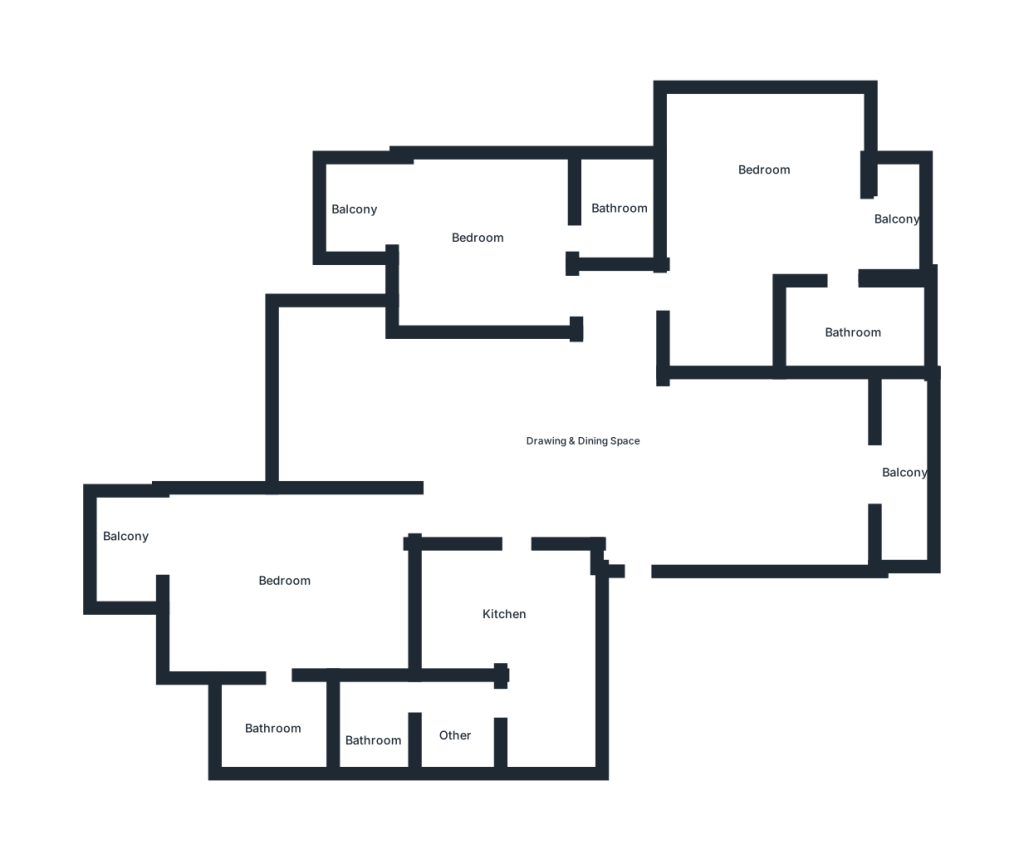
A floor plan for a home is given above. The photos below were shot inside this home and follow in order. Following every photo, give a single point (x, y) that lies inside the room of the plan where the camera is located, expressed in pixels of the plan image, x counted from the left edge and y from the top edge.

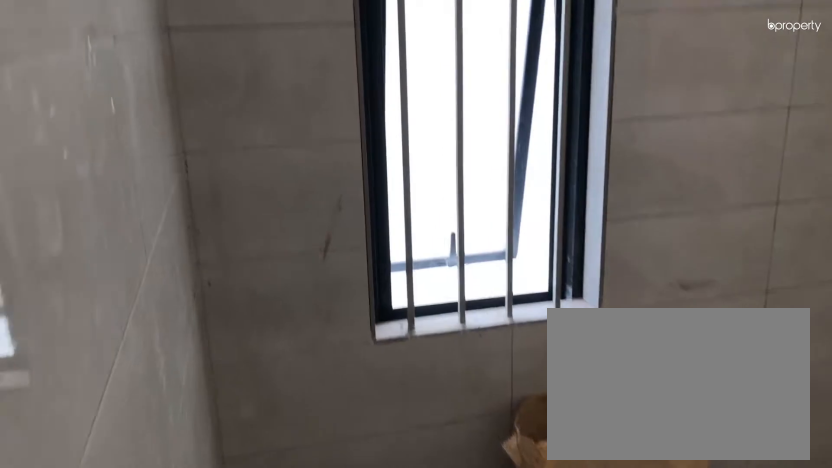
(620, 215)
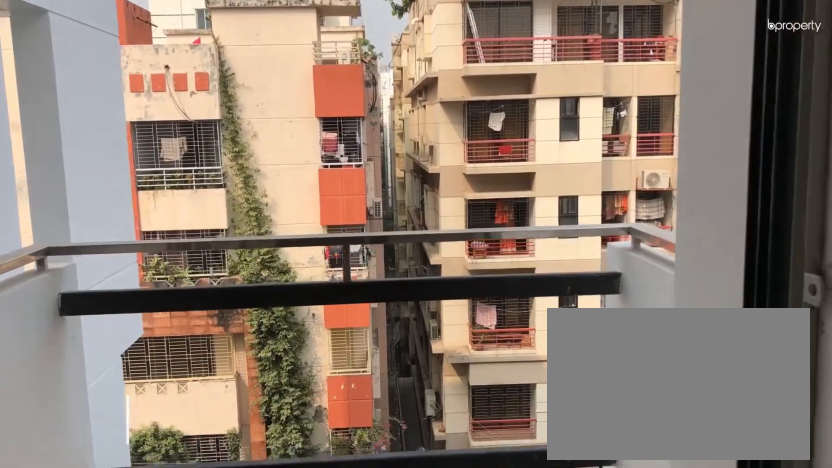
(419, 222)
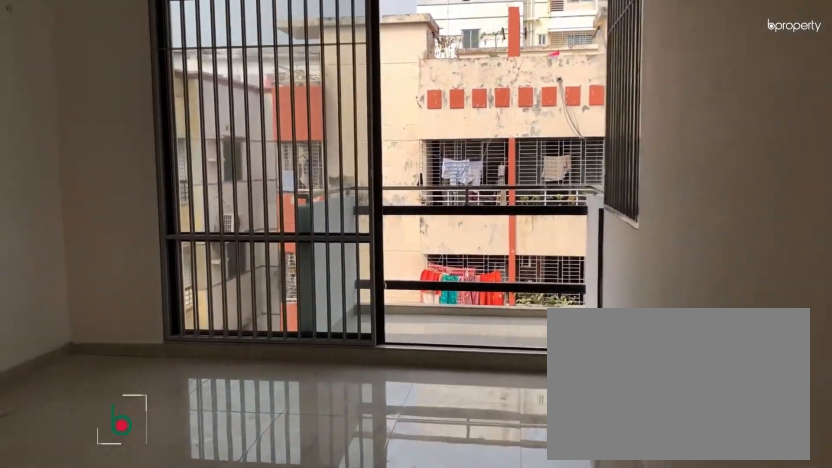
(296, 591)
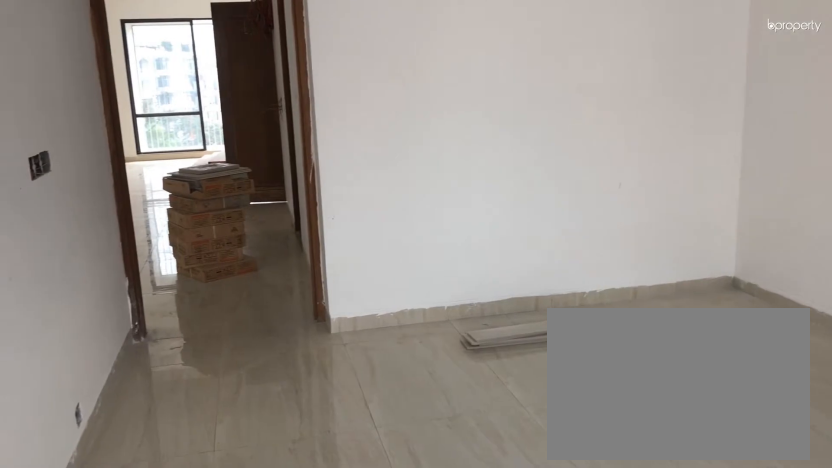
(296, 591)
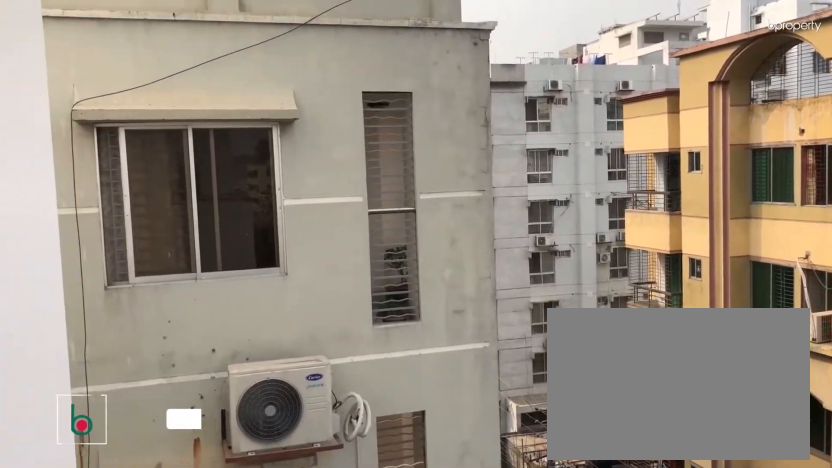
(128, 548)
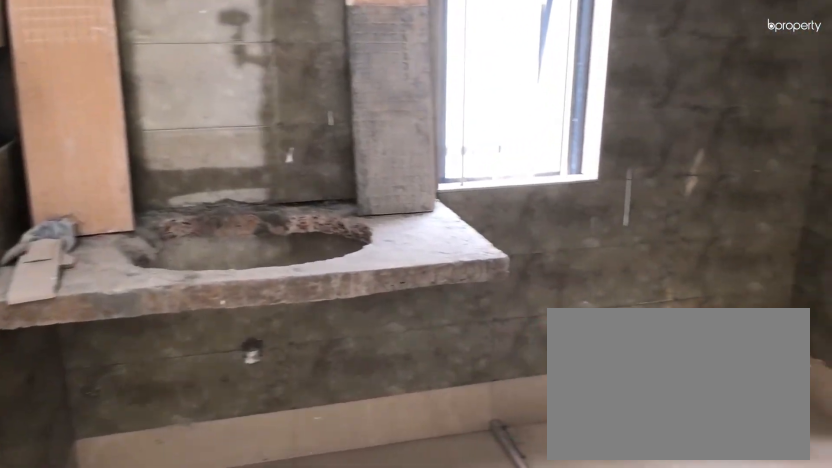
(290, 721)
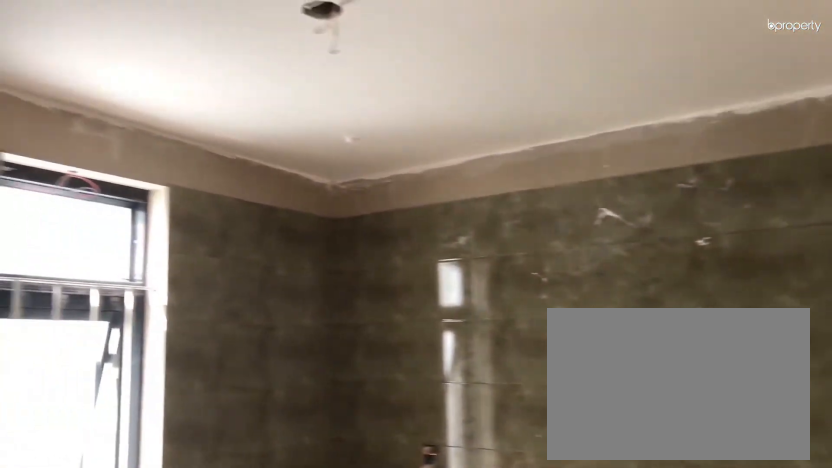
(290, 721)
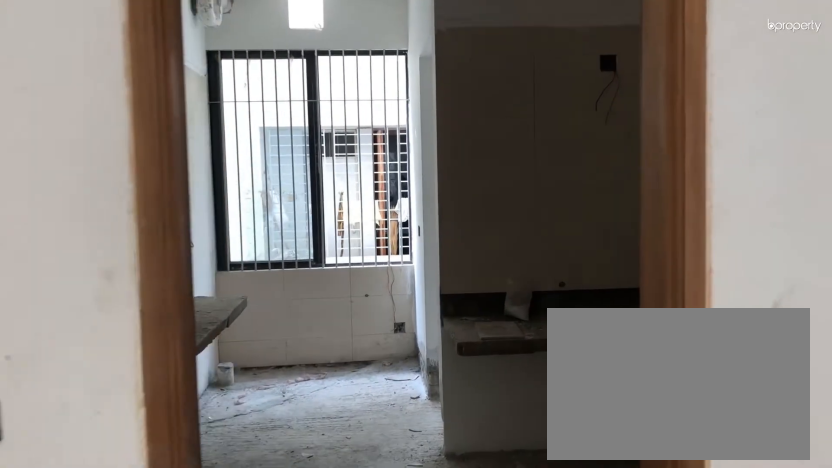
(516, 515)
